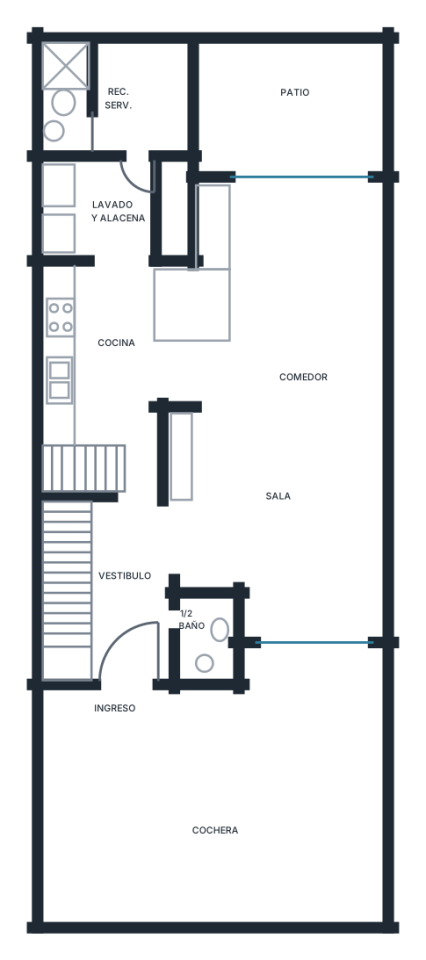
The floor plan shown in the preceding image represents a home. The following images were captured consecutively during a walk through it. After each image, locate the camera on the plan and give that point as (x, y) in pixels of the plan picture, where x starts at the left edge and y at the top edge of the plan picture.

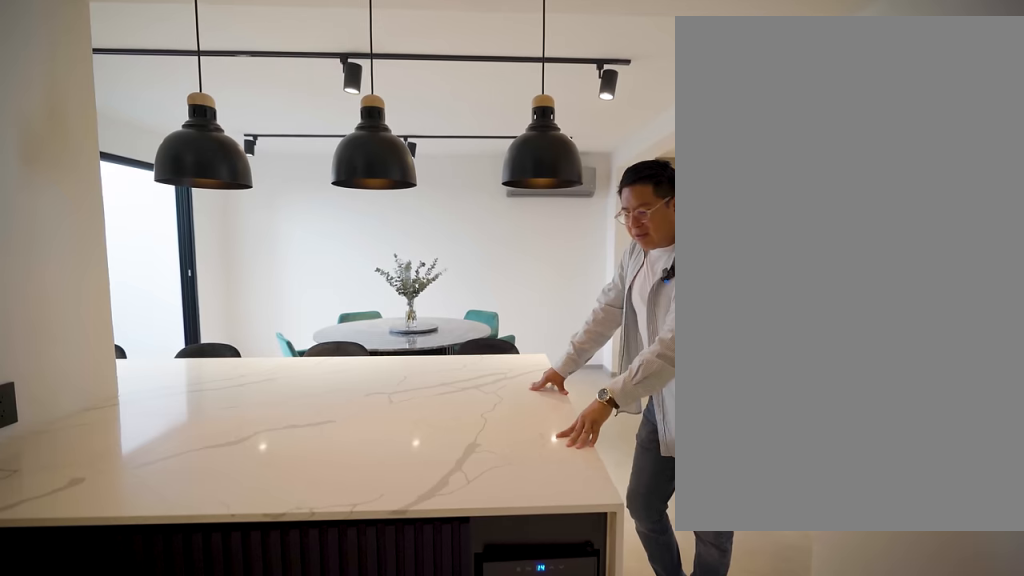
(97, 317)
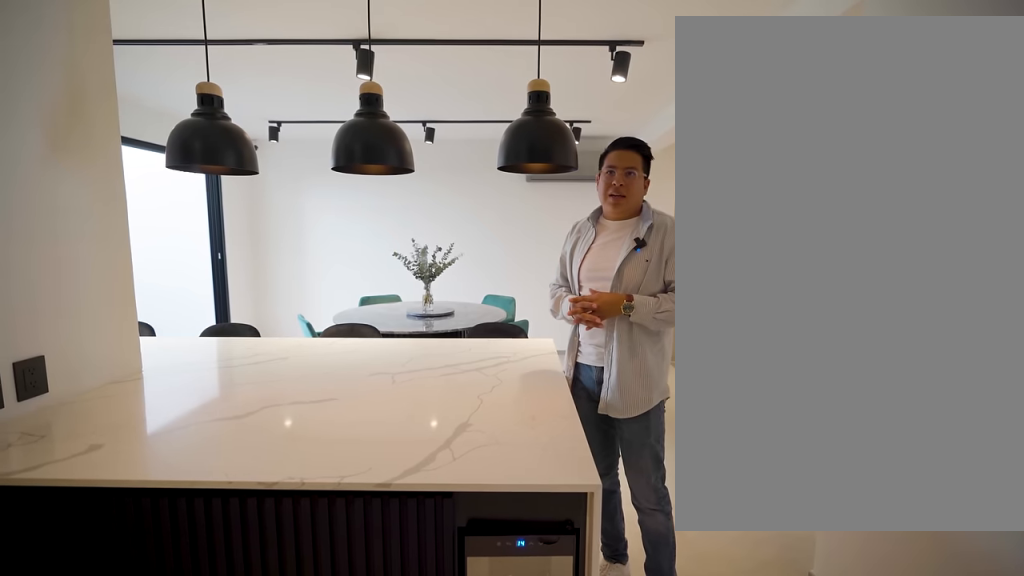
(96, 318)
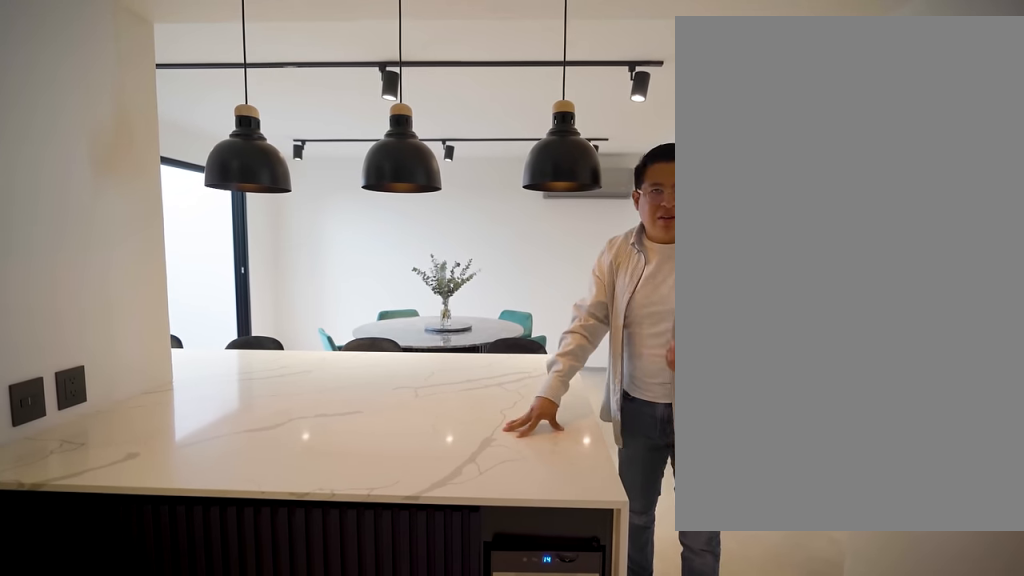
(97, 317)
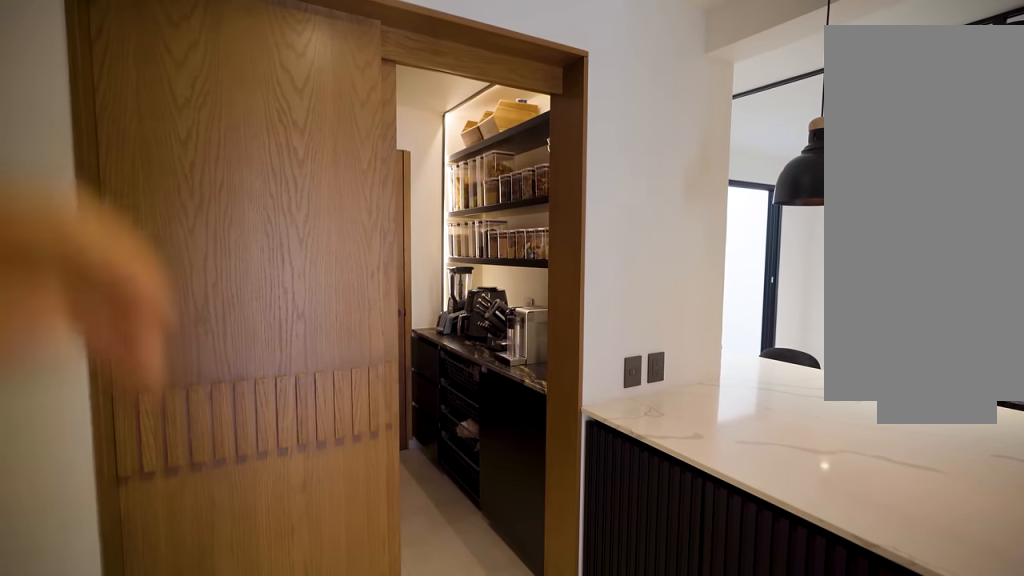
(96, 316)
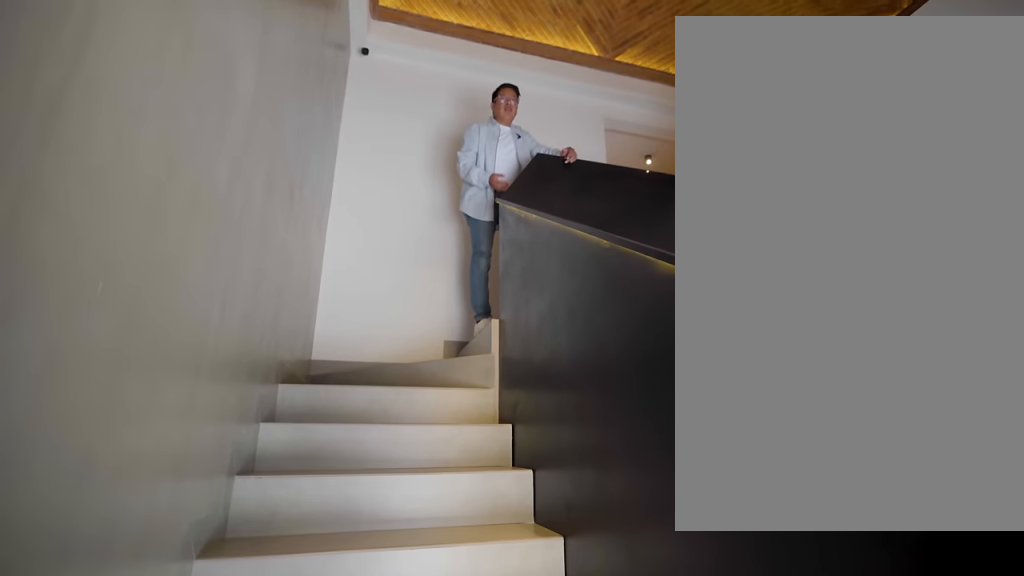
(75, 649)
